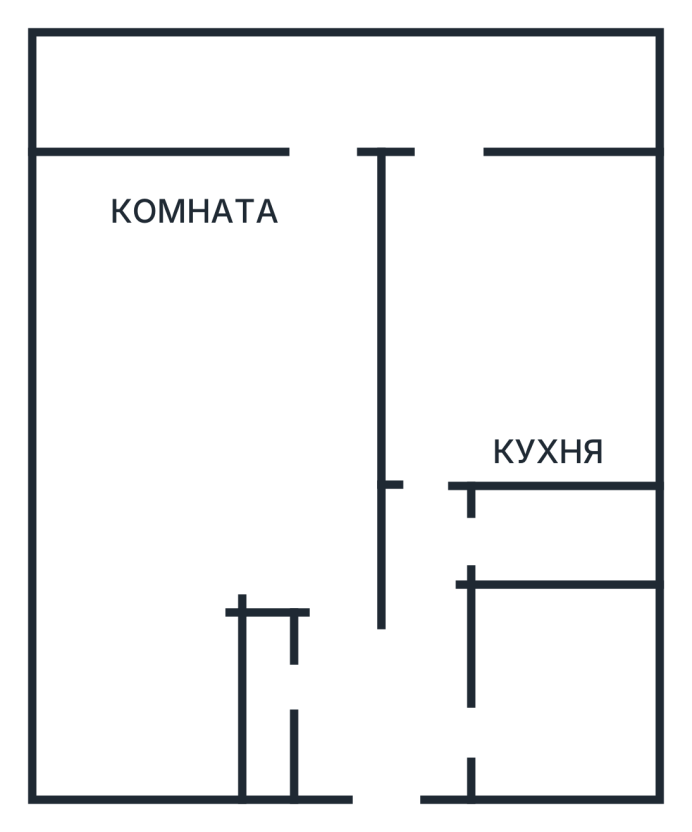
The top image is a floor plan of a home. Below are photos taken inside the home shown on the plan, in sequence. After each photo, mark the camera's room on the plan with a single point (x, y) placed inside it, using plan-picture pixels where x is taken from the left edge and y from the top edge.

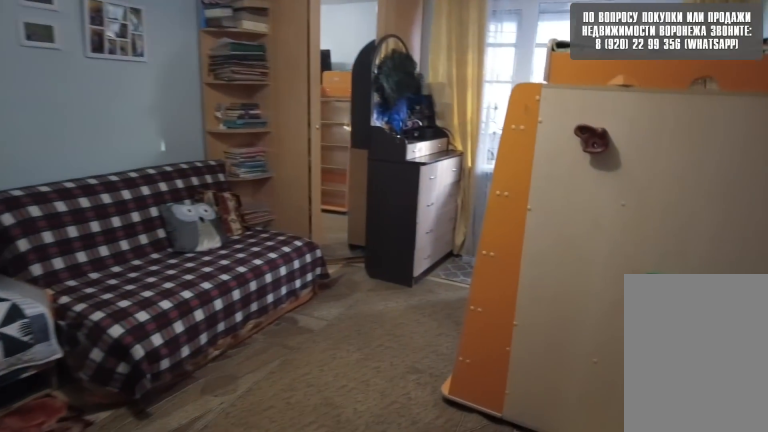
(202, 378)
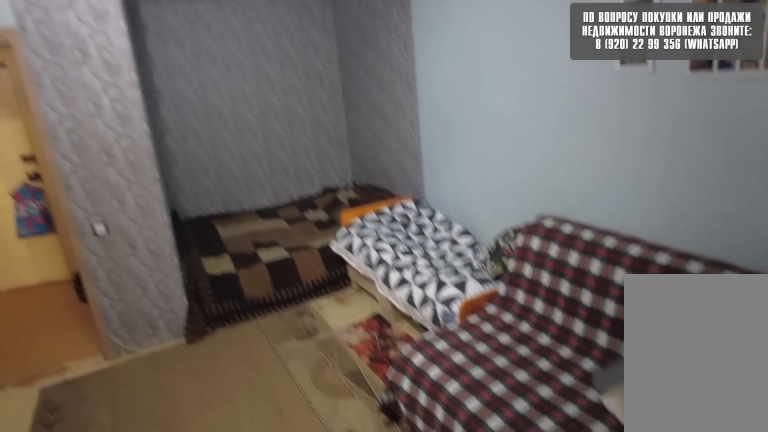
(195, 431)
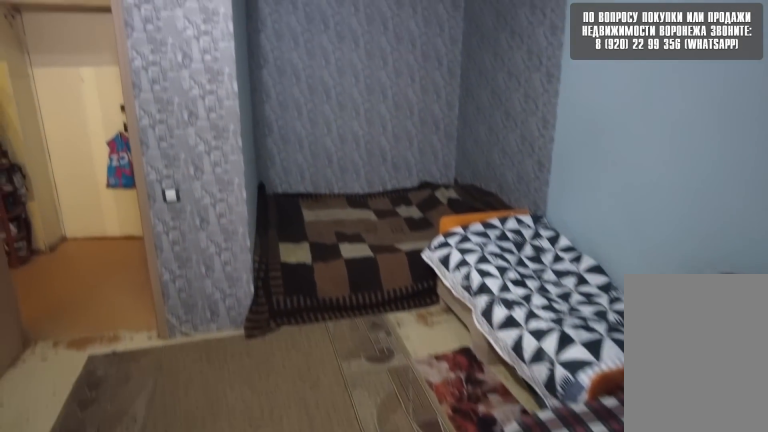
(195, 431)
